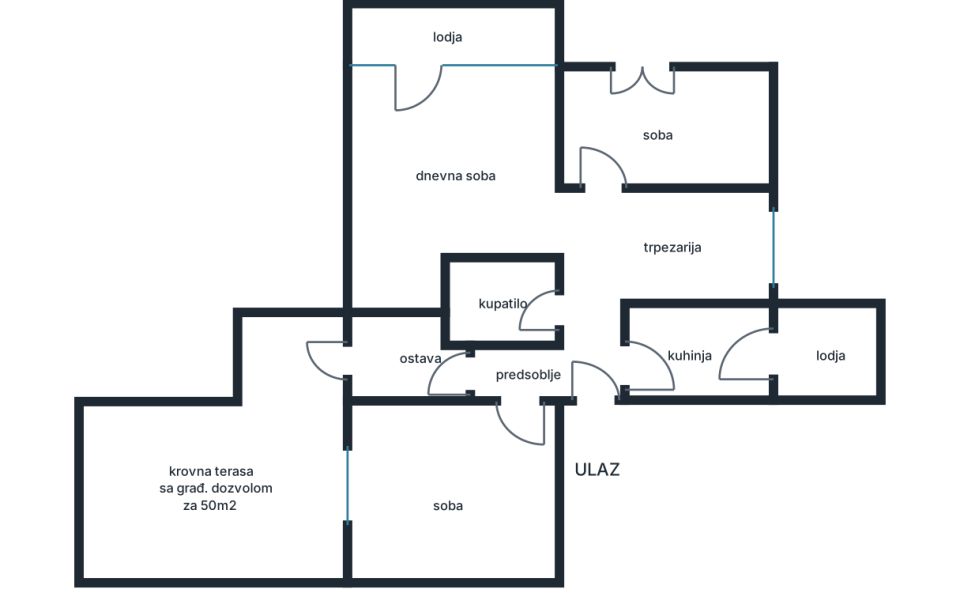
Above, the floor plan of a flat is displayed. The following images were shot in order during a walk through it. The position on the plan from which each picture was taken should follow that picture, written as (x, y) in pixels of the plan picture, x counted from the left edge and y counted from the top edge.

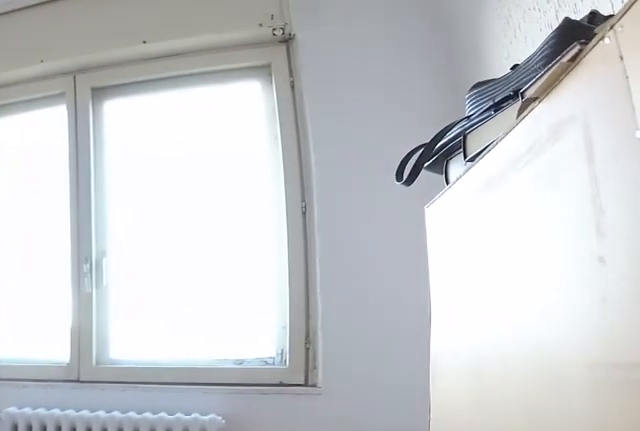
(502, 428)
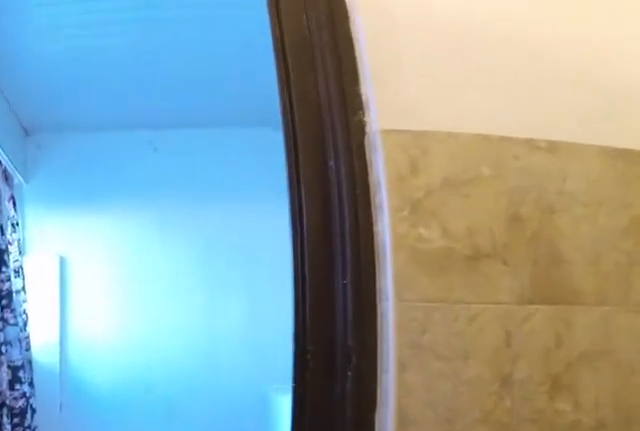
(677, 377)
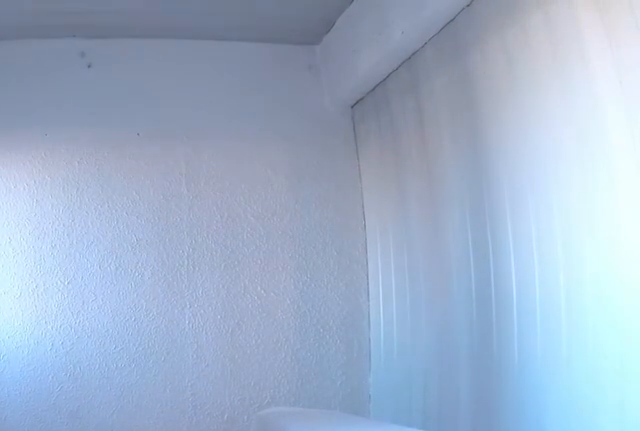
(745, 377)
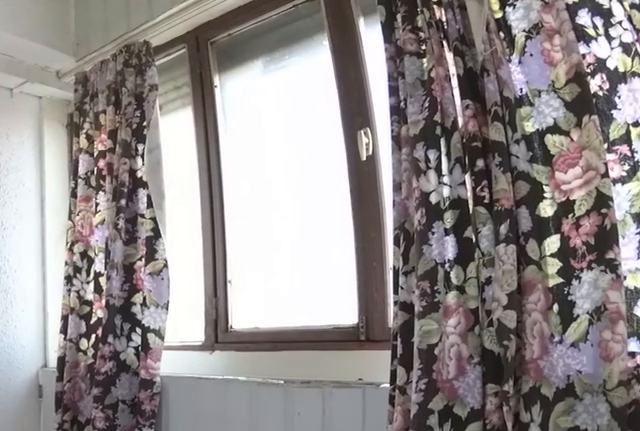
(875, 384)
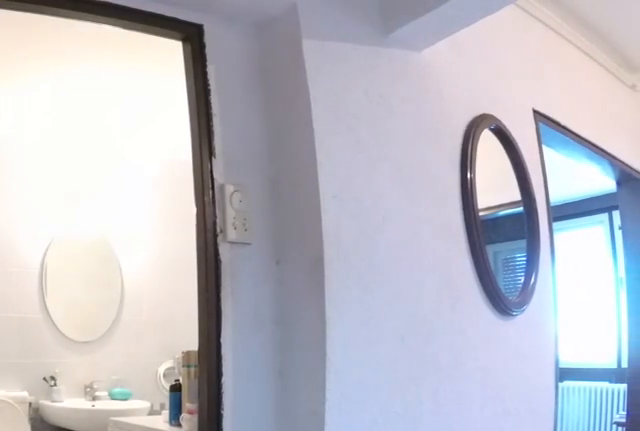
(648, 357)
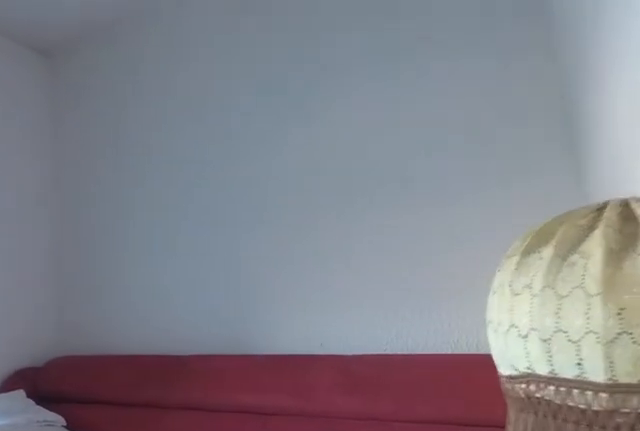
(610, 172)
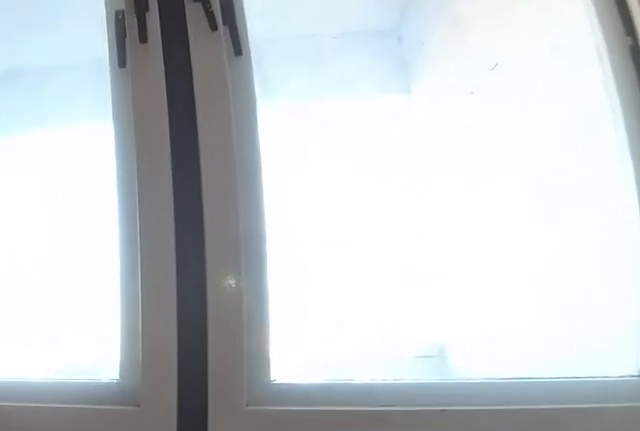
(530, 124)
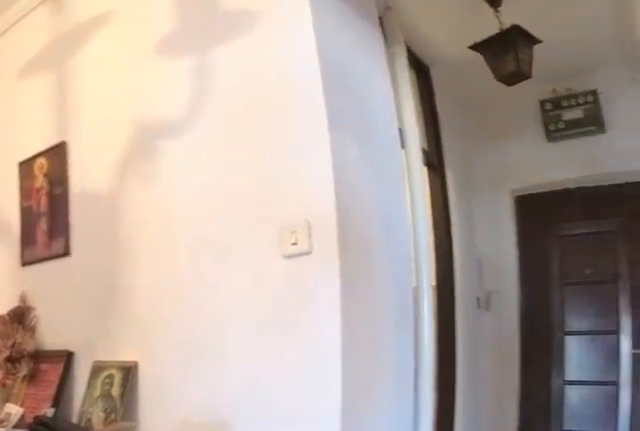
(557, 224)
